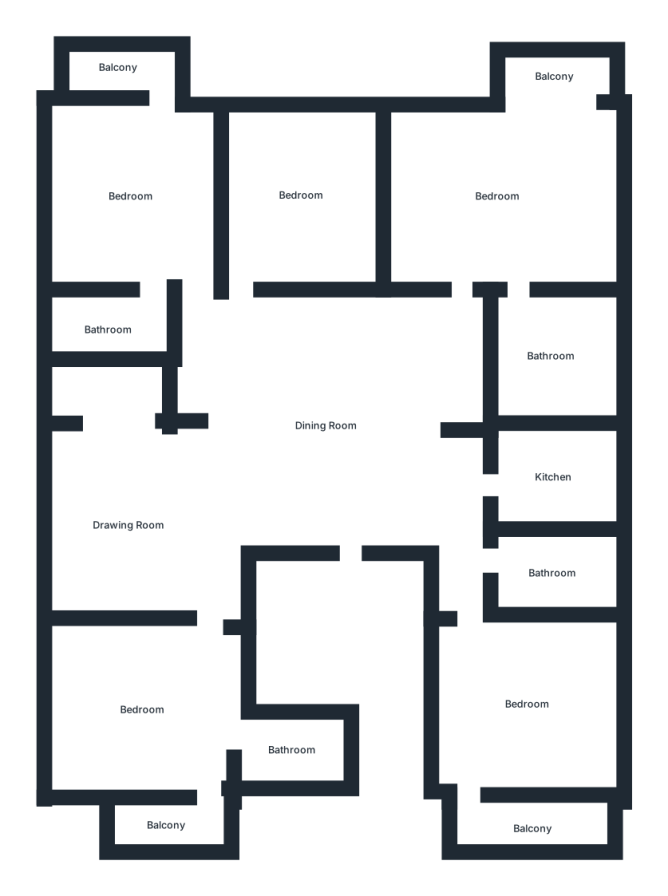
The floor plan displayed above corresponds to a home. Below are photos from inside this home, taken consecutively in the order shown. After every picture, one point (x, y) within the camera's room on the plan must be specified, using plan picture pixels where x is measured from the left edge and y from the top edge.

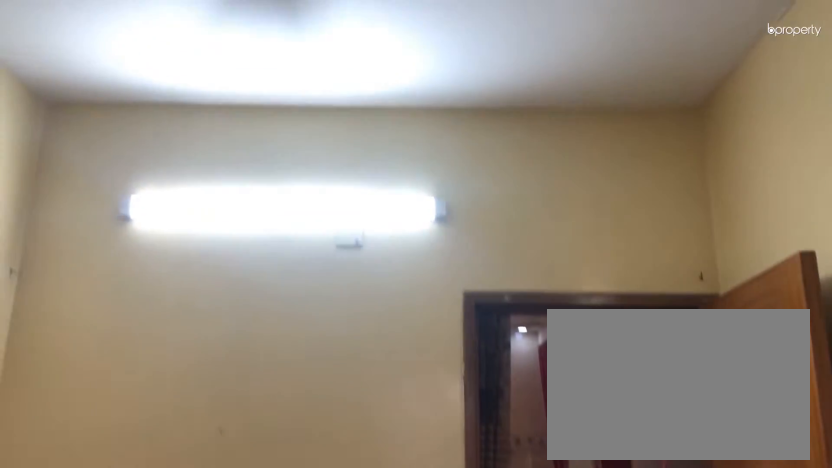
(299, 192)
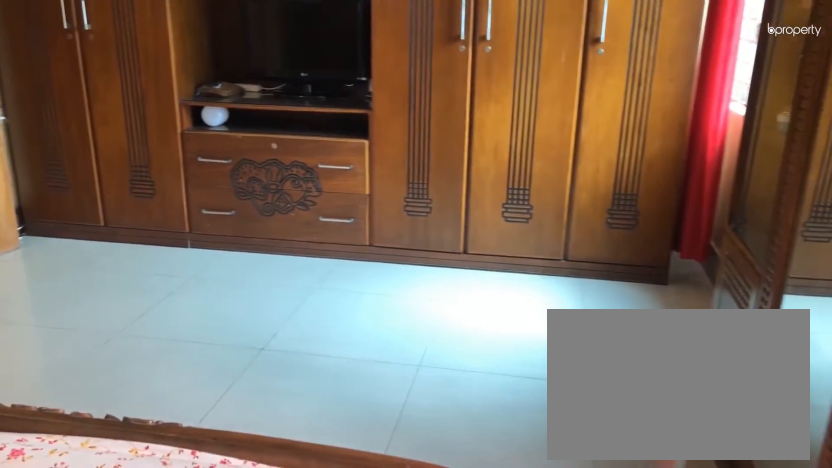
(501, 198)
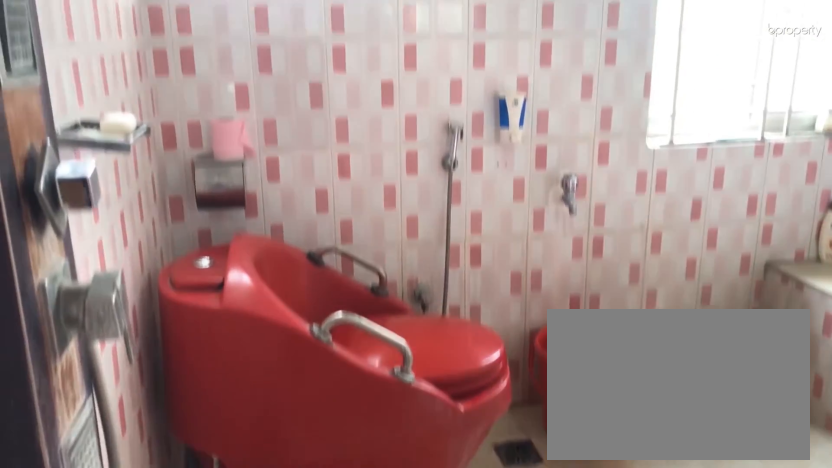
(549, 349)
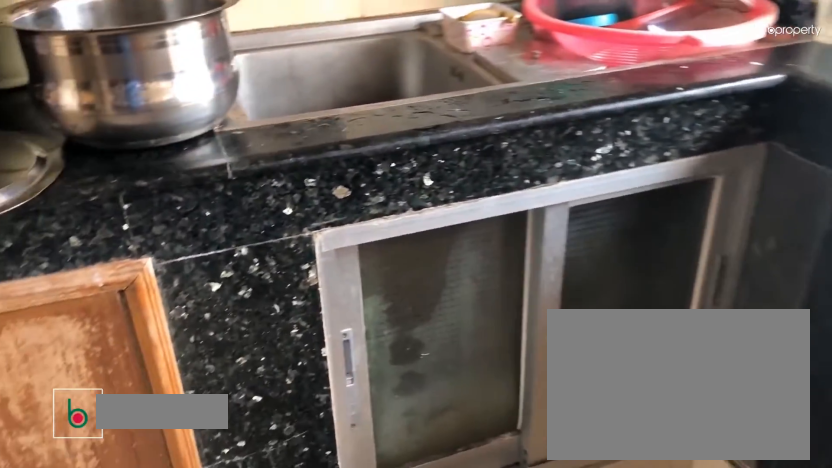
(556, 482)
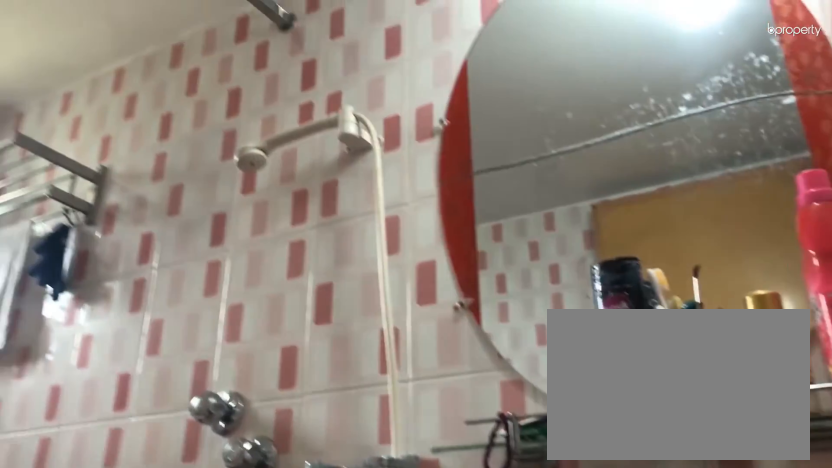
(550, 575)
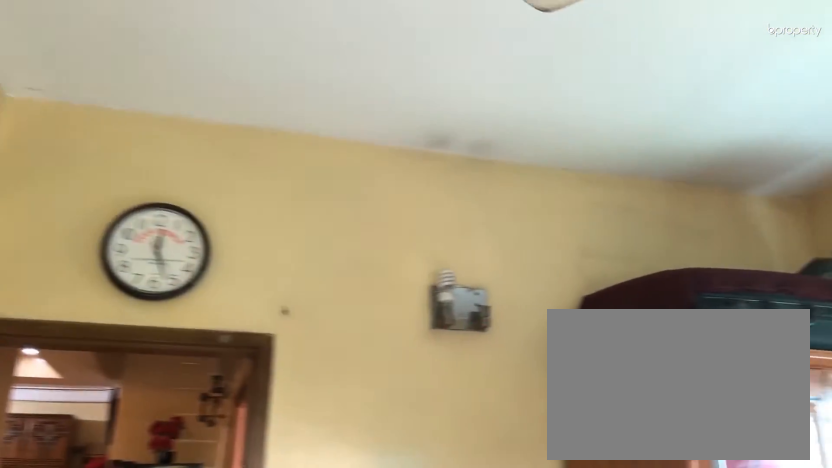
(525, 707)
